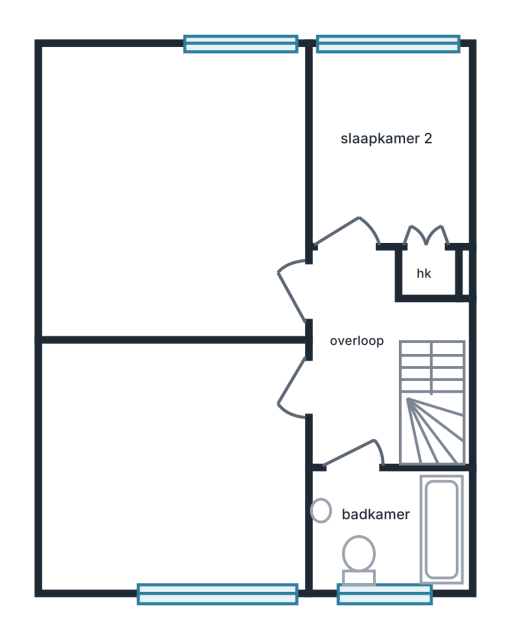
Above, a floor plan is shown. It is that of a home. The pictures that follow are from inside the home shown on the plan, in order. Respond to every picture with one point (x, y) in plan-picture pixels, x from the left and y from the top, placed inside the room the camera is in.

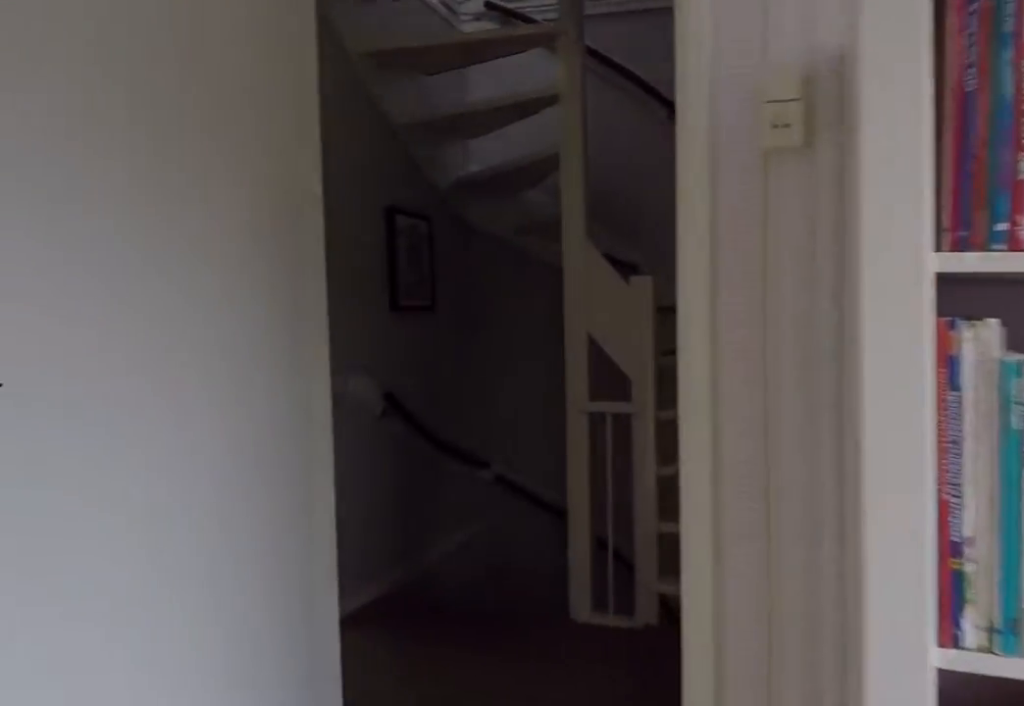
(57, 460)
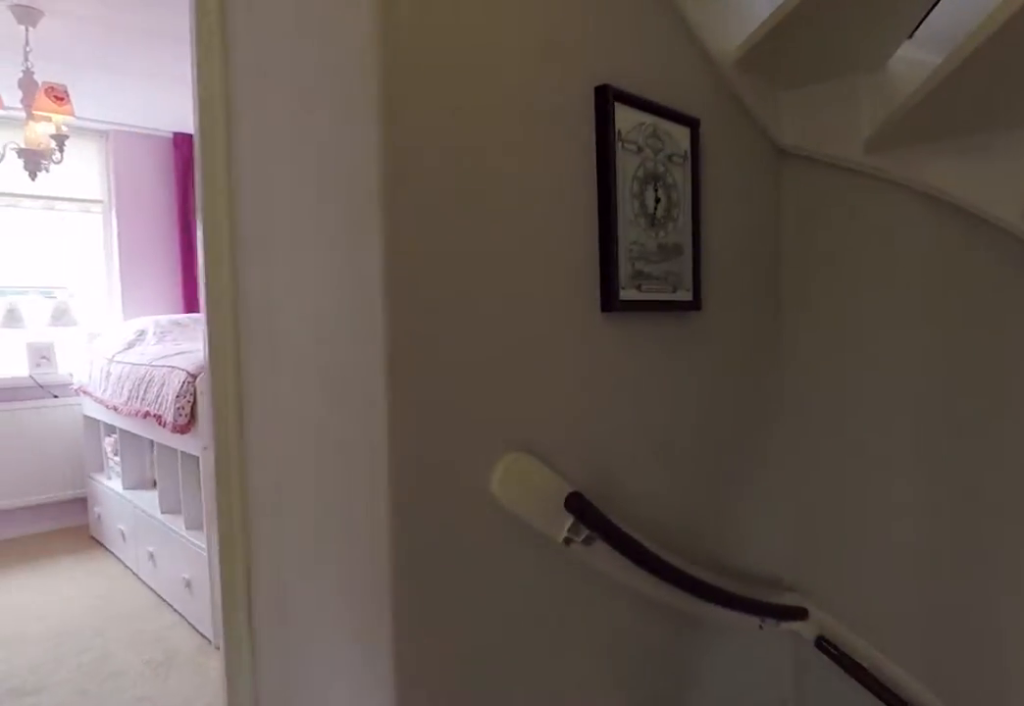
(363, 358)
